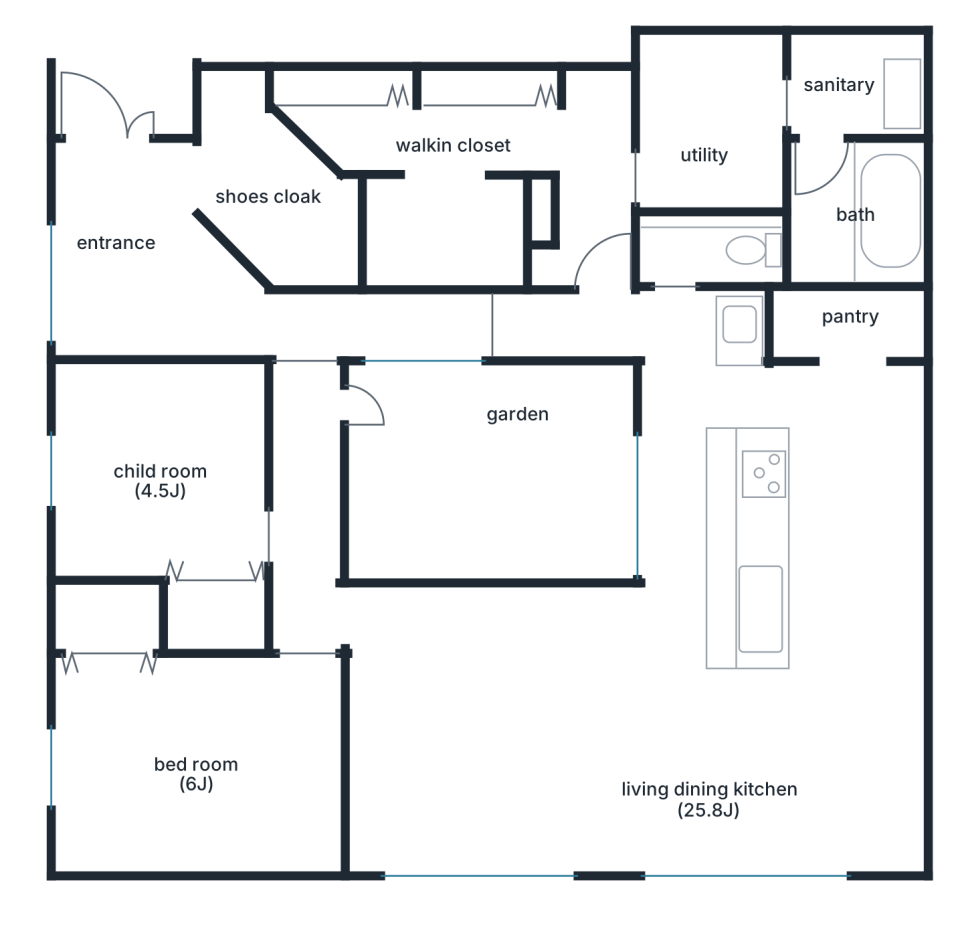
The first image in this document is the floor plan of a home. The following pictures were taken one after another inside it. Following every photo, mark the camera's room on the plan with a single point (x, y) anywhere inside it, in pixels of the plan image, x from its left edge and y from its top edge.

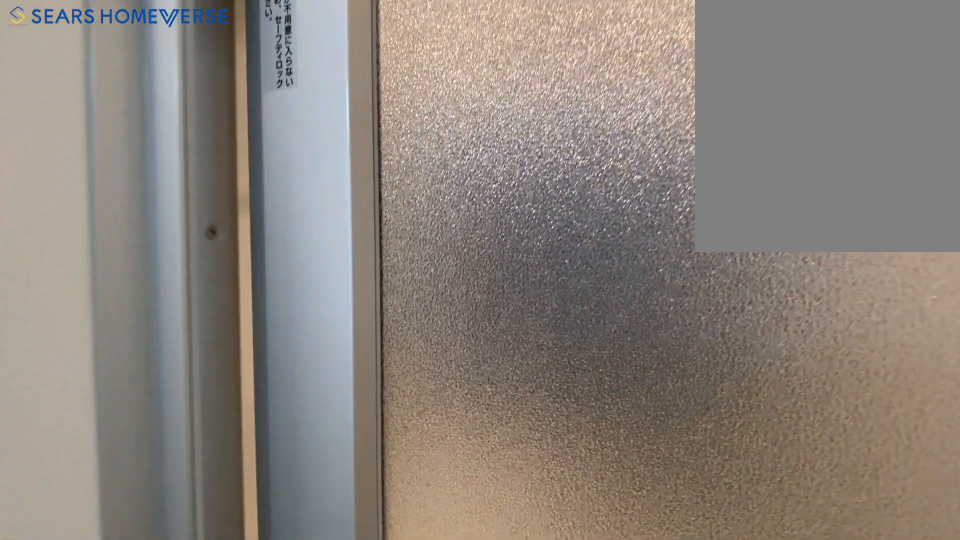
(857, 154)
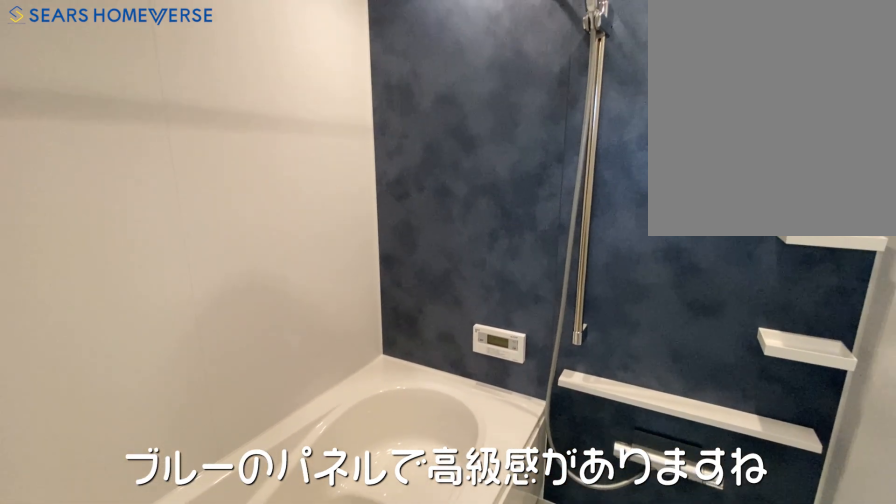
(858, 154)
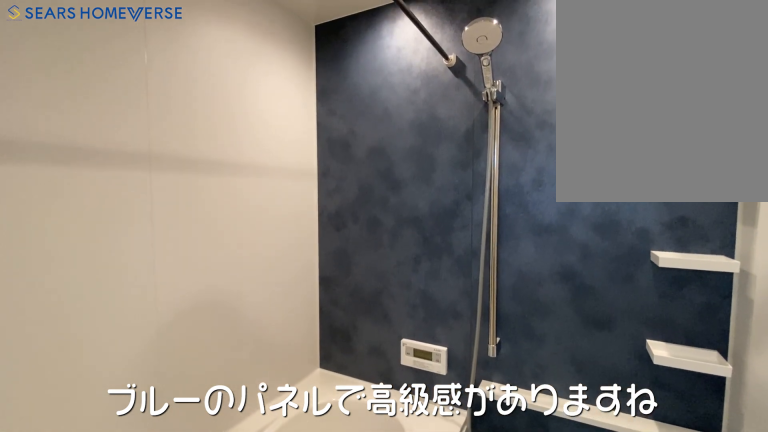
(882, 180)
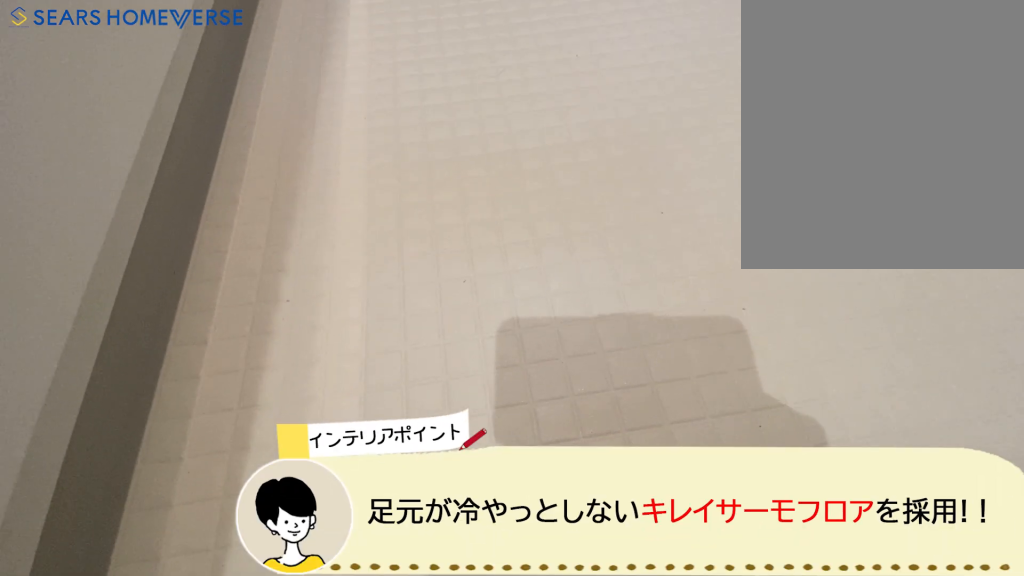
(858, 154)
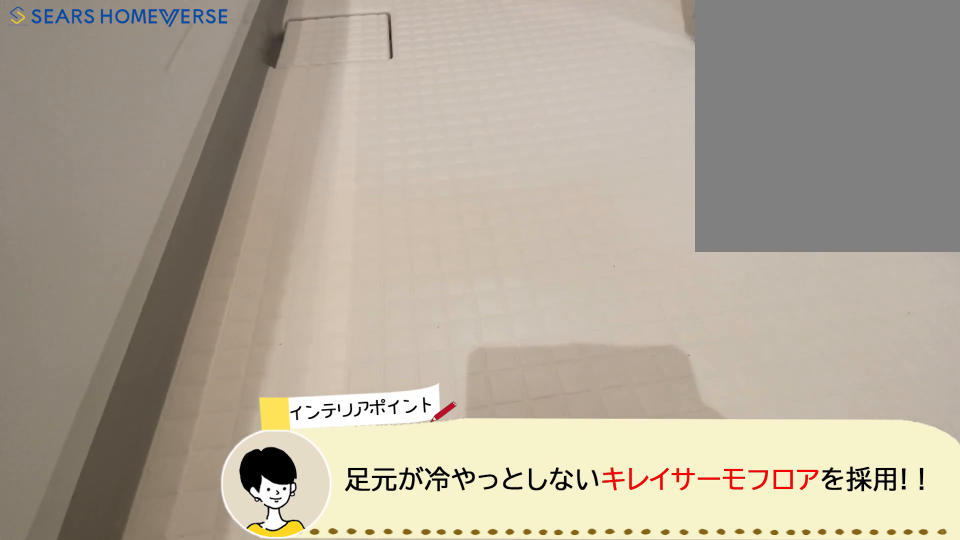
(857, 154)
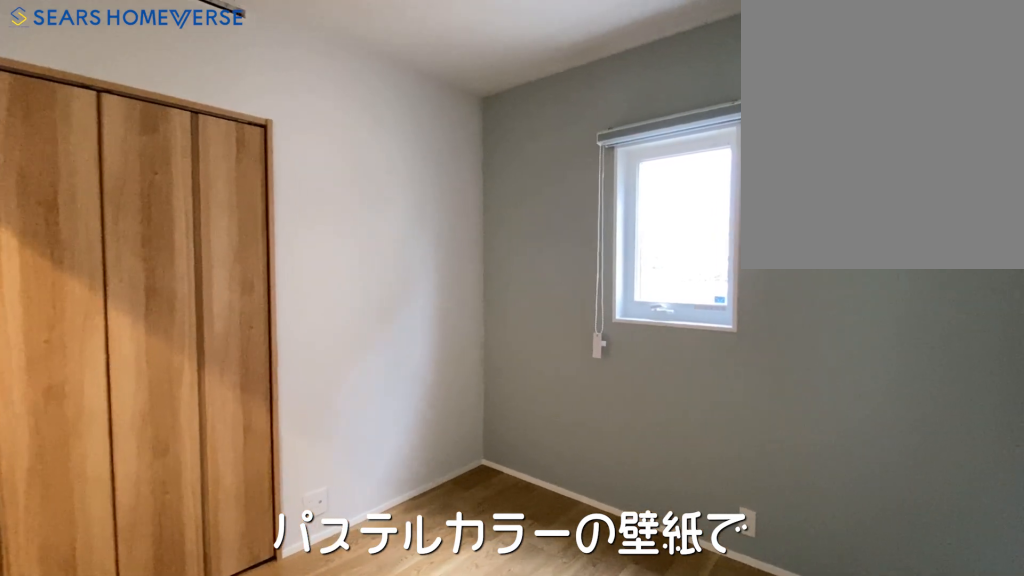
(217, 531)
